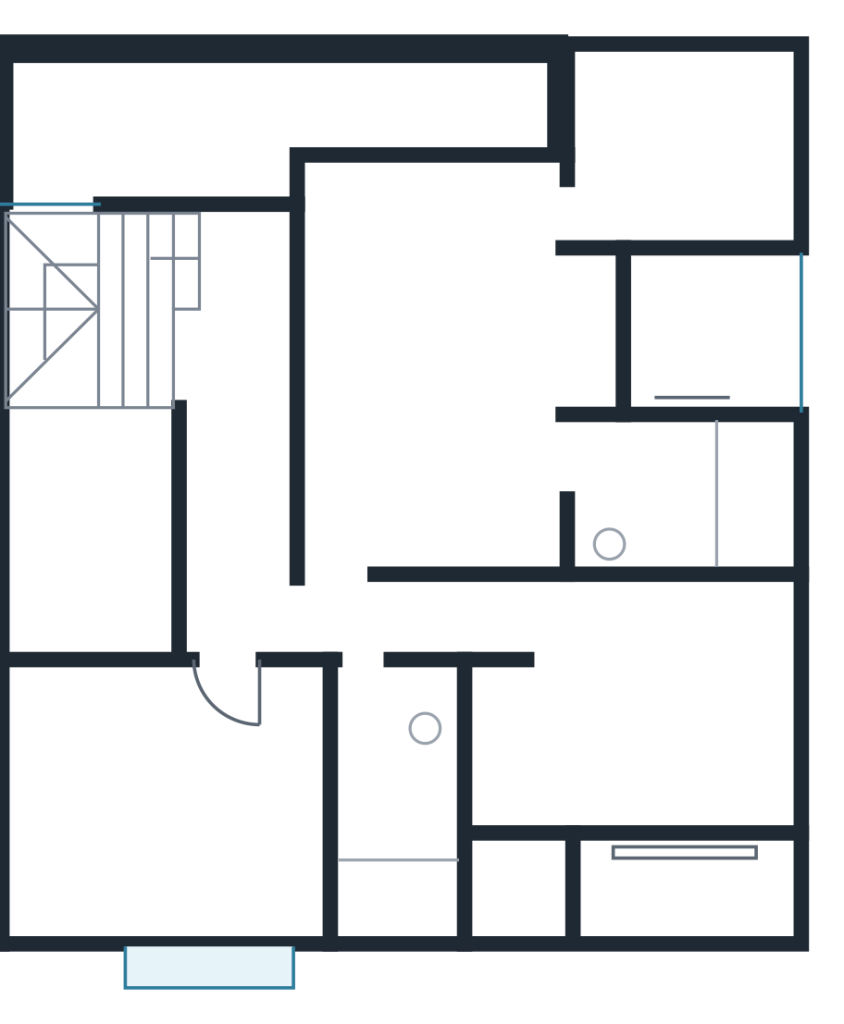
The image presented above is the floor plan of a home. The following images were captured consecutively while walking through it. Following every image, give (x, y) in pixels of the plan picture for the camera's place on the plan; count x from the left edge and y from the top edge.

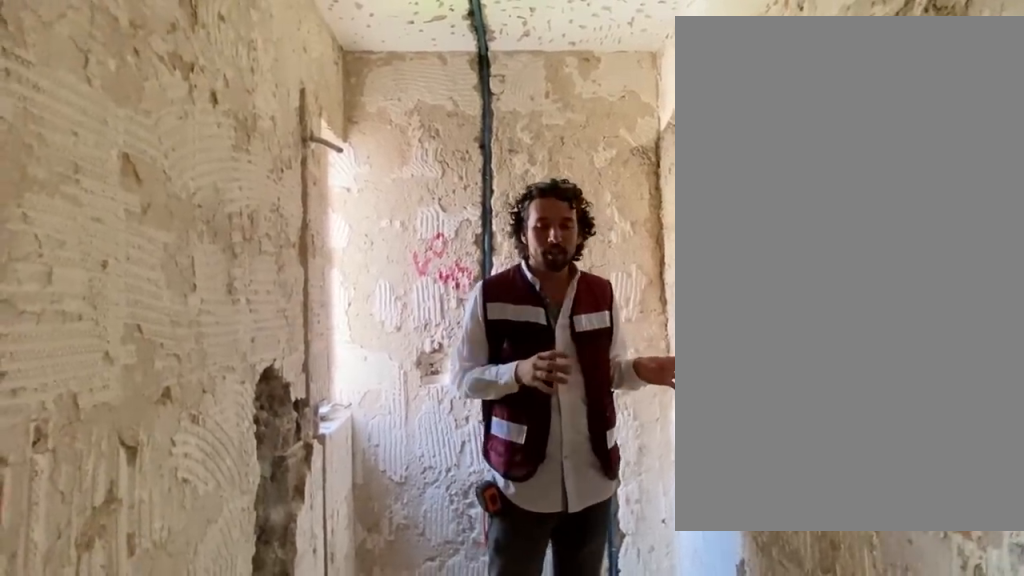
(368, 677)
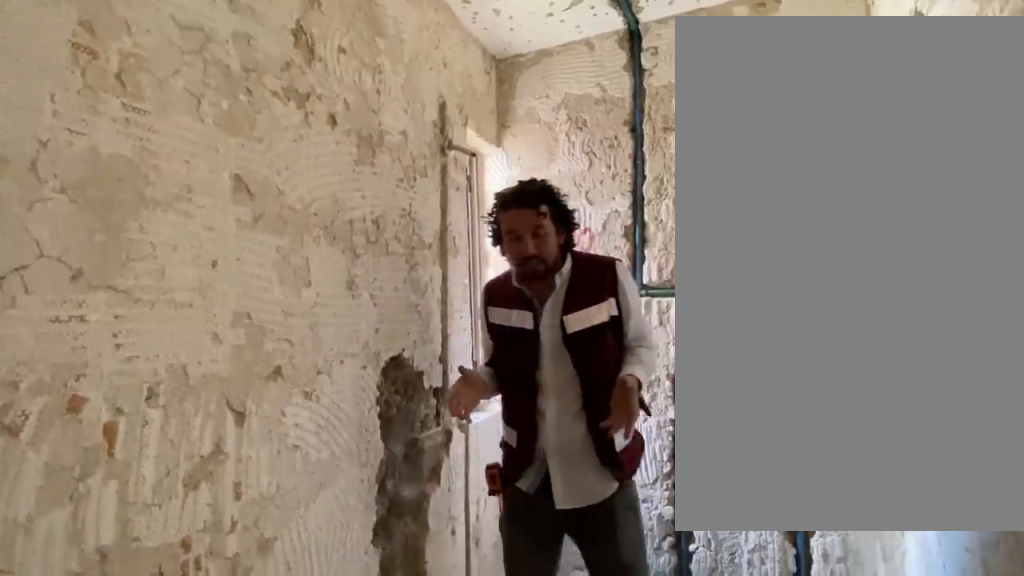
(366, 680)
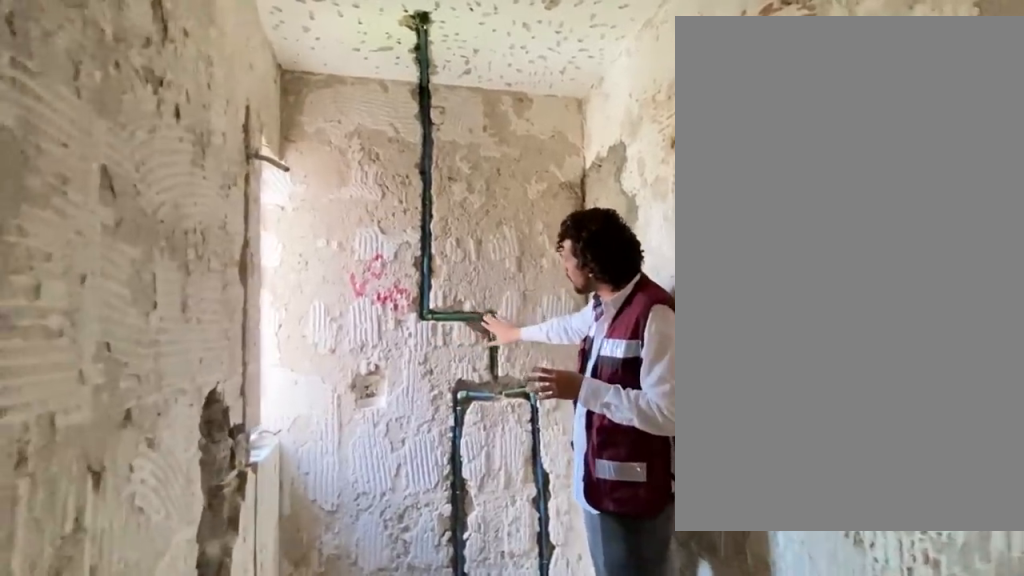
(379, 750)
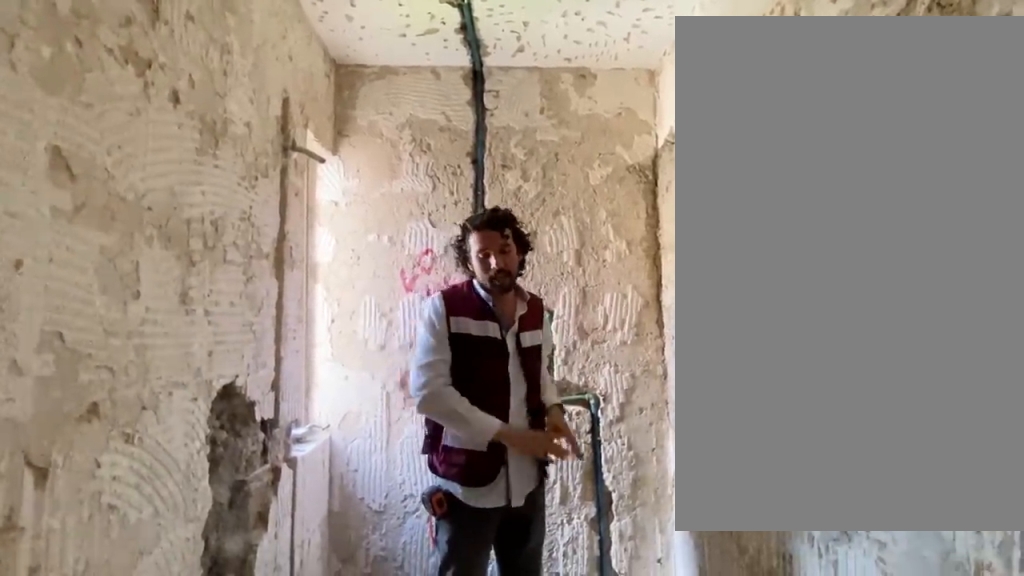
(382, 798)
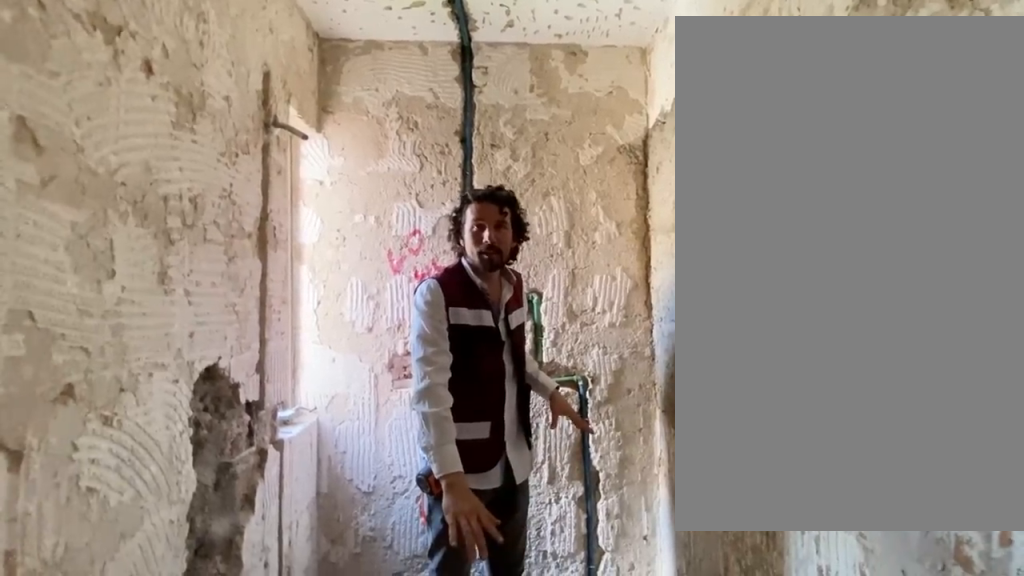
(382, 796)
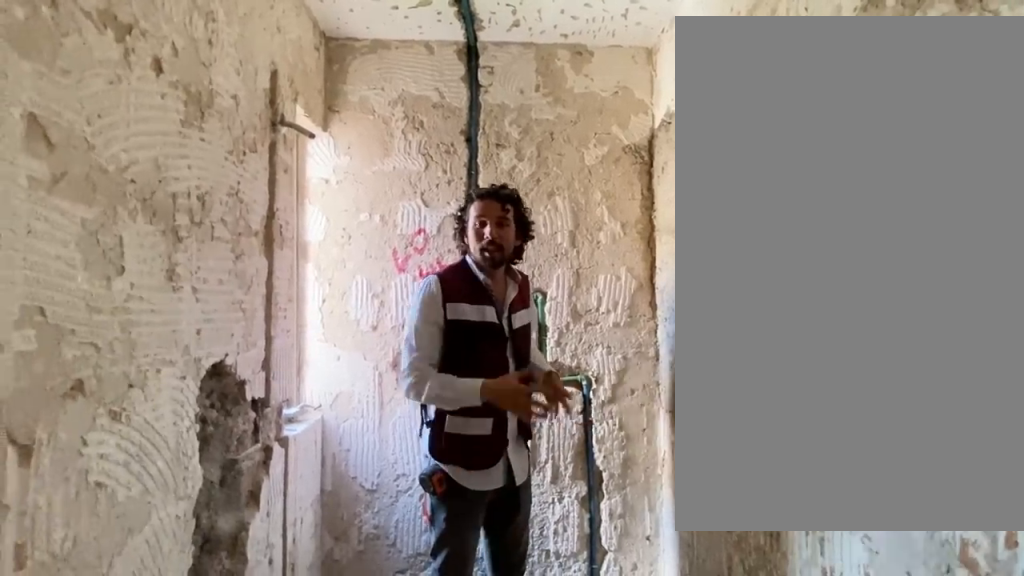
(382, 796)
